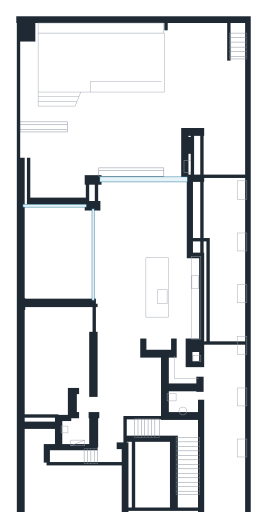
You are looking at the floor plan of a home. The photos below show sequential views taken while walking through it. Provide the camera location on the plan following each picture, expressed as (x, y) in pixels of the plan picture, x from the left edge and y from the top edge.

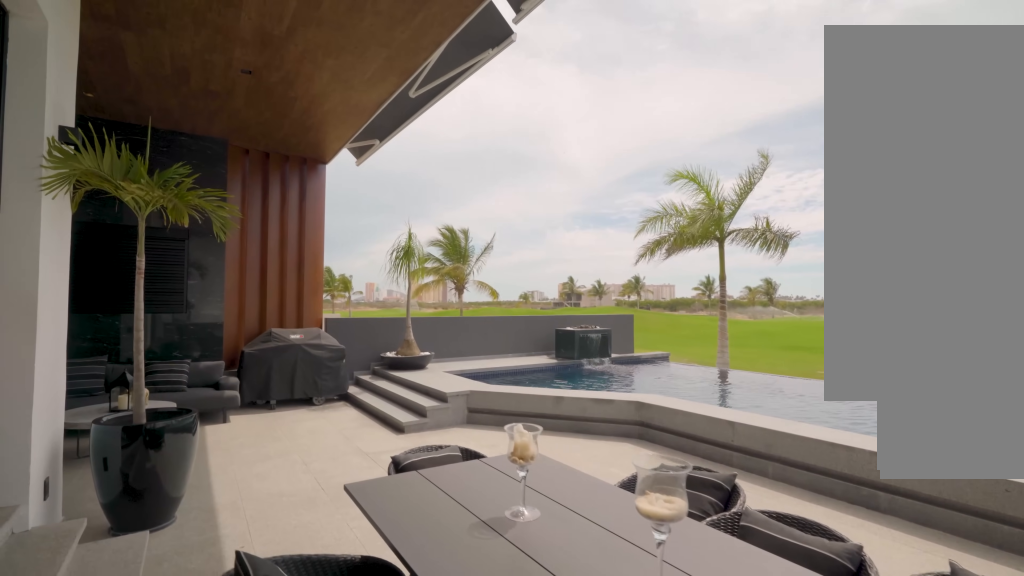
(167, 161)
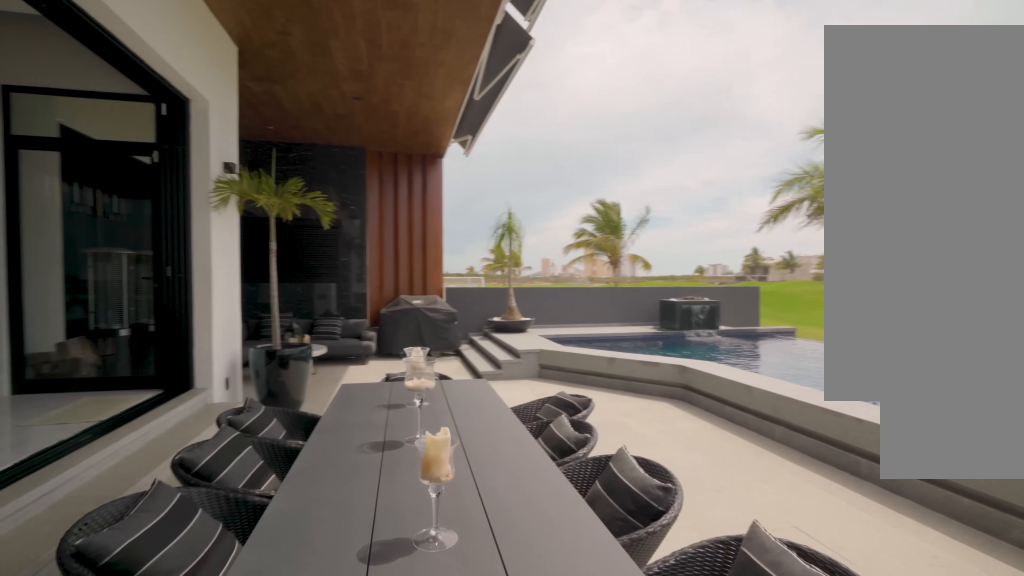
(172, 121)
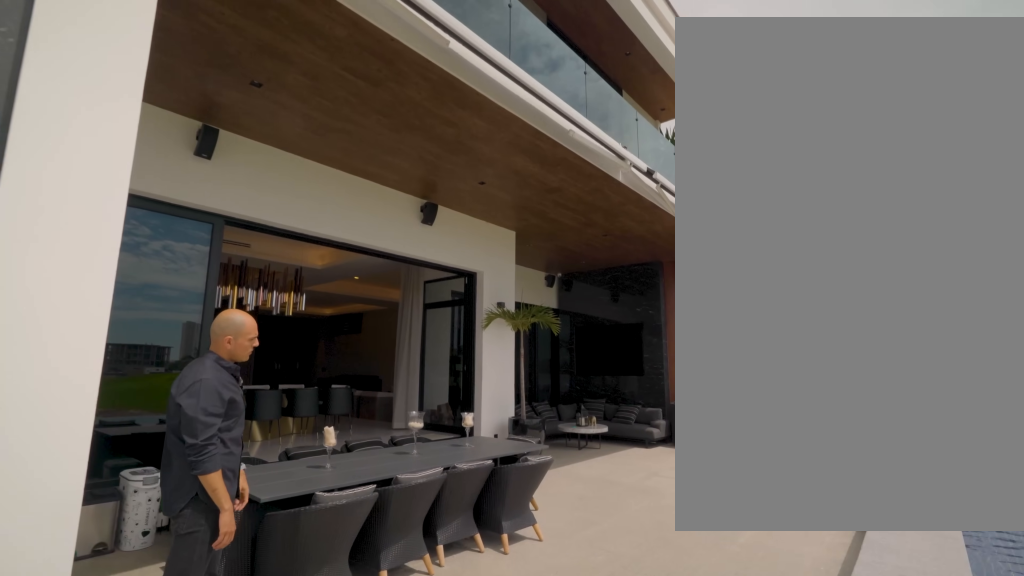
(184, 94)
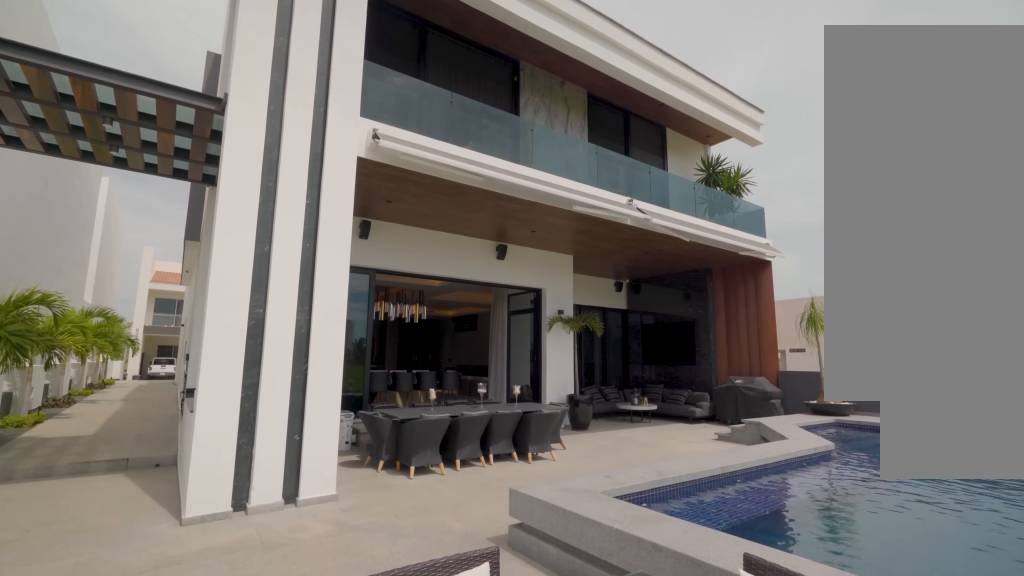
(195, 67)
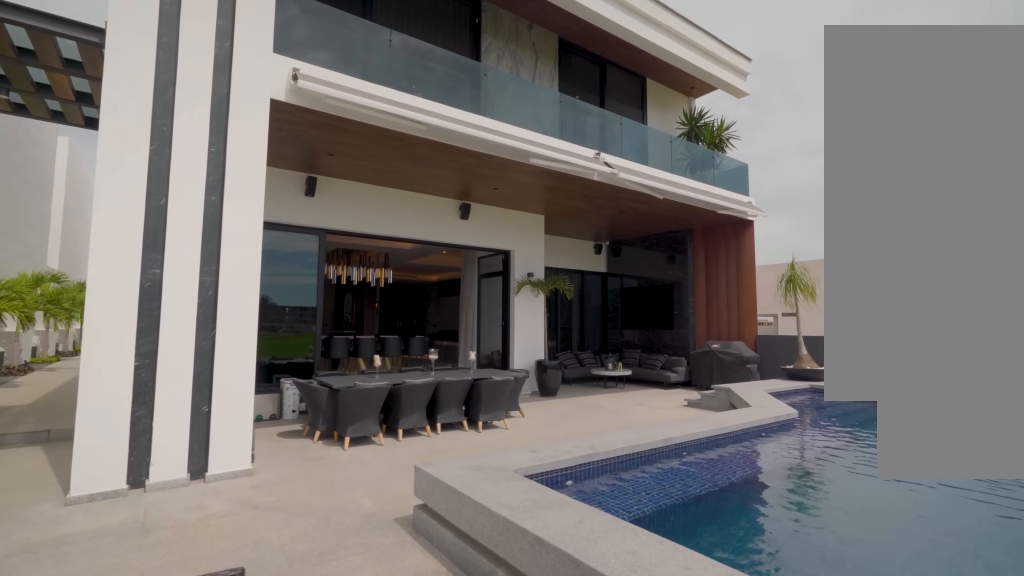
(194, 67)
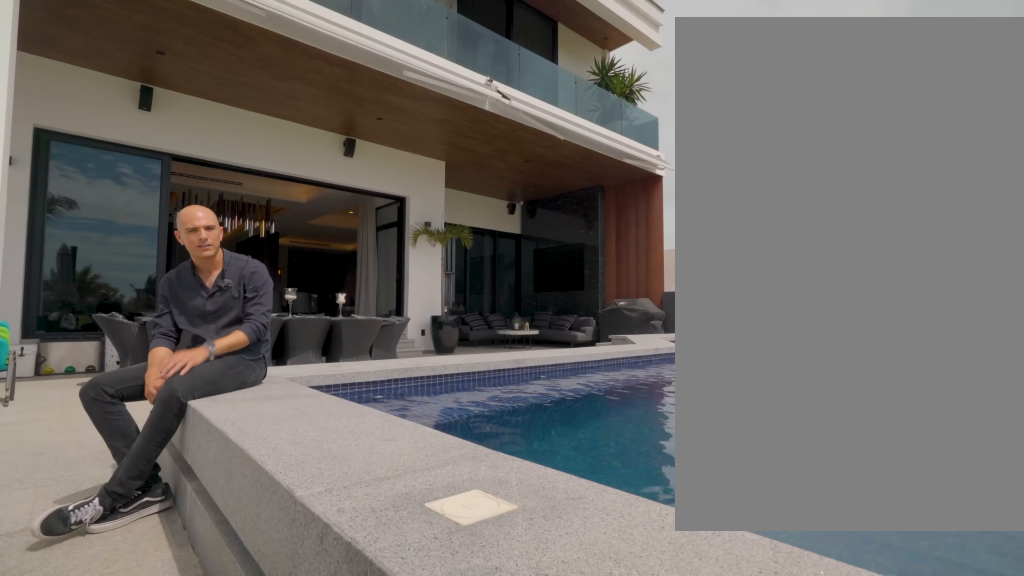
(184, 65)
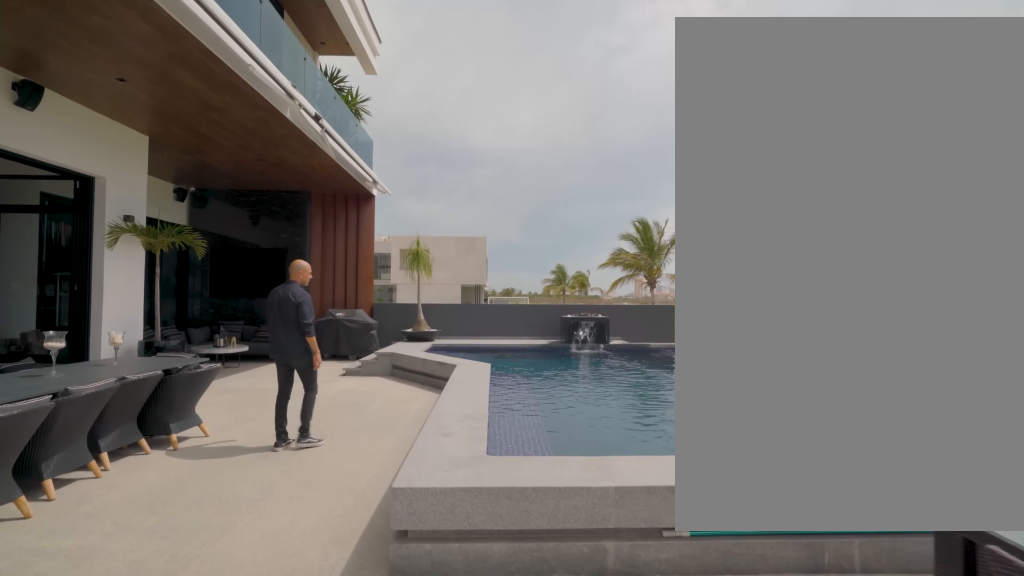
(150, 105)
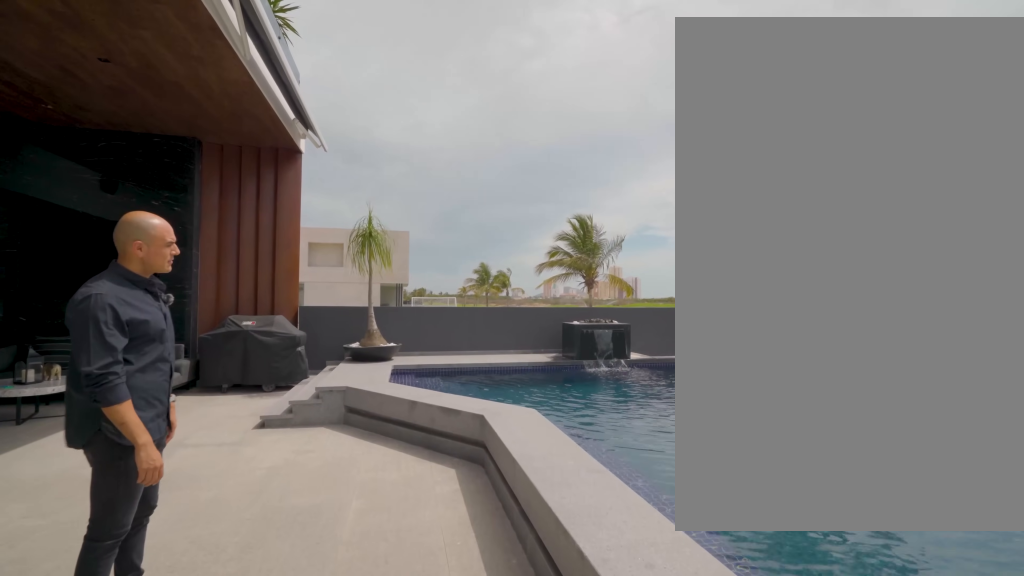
(103, 111)
